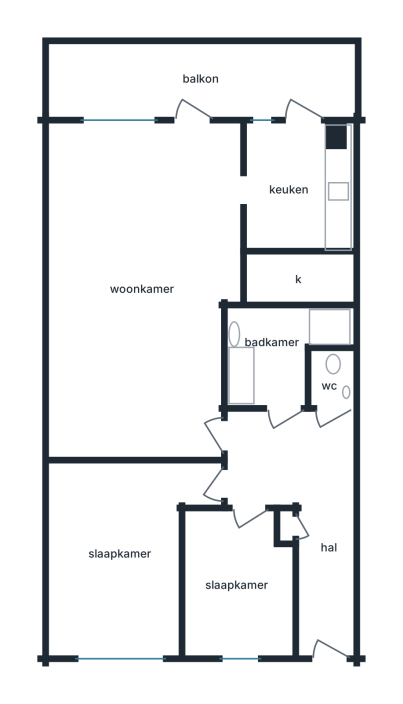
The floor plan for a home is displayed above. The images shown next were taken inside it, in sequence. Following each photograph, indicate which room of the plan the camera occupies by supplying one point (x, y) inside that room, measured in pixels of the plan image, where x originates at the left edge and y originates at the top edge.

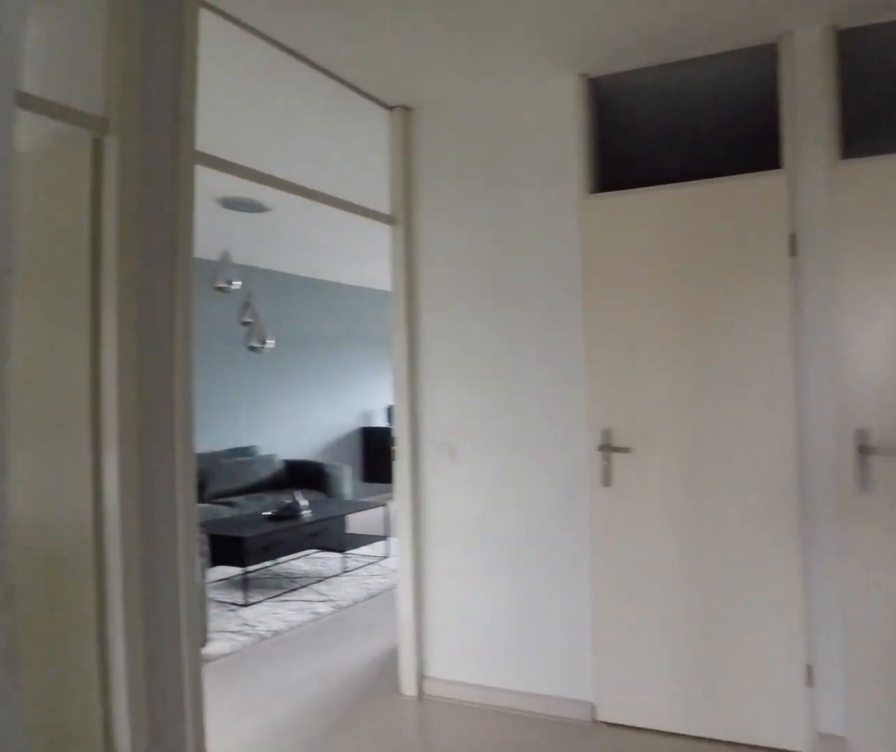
(302, 505)
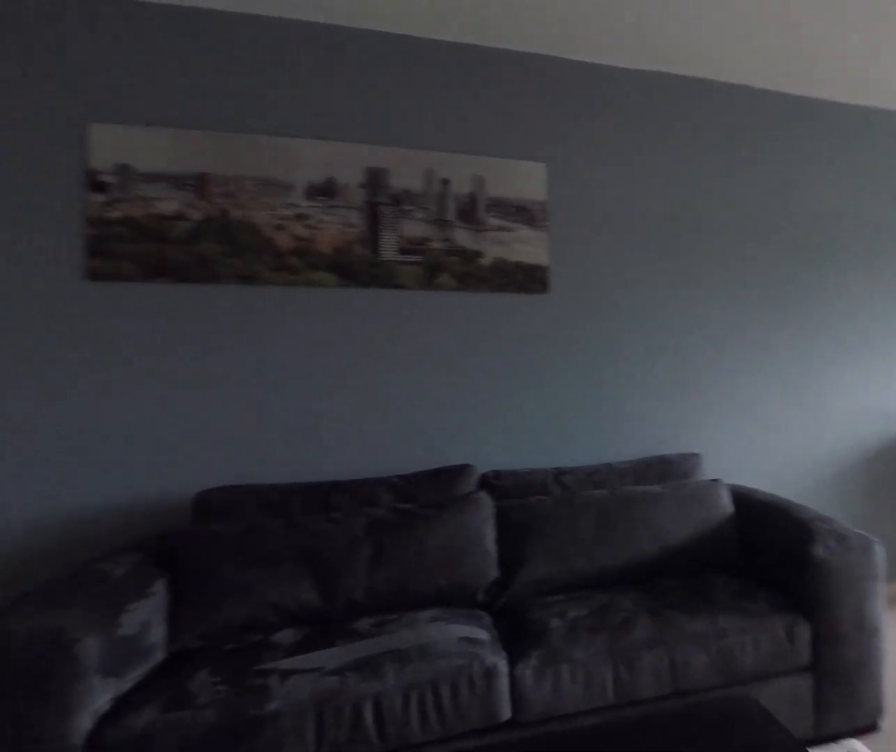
(142, 285)
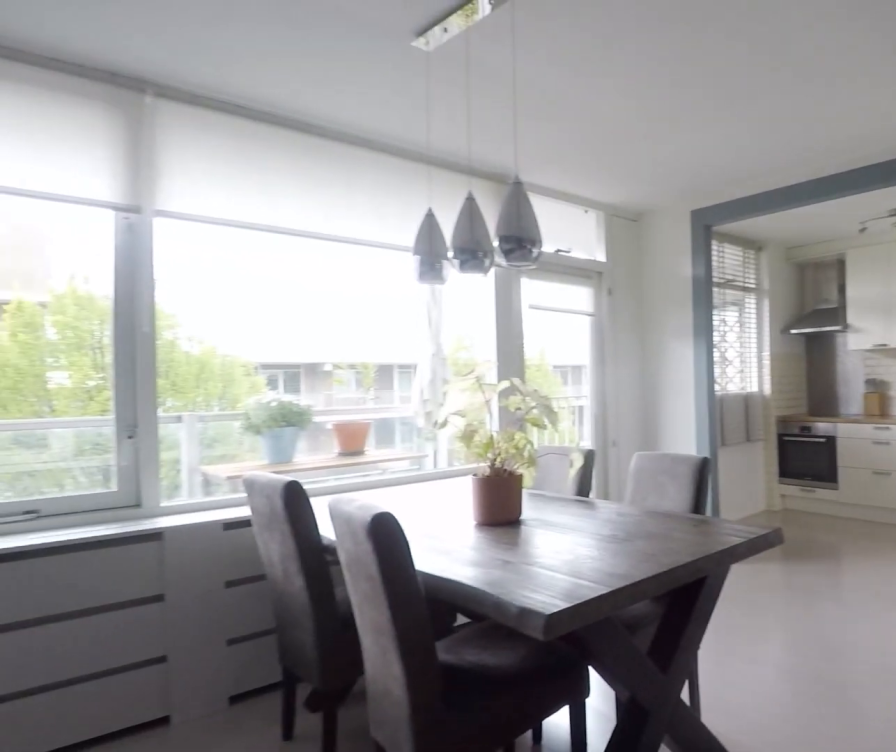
(142, 285)
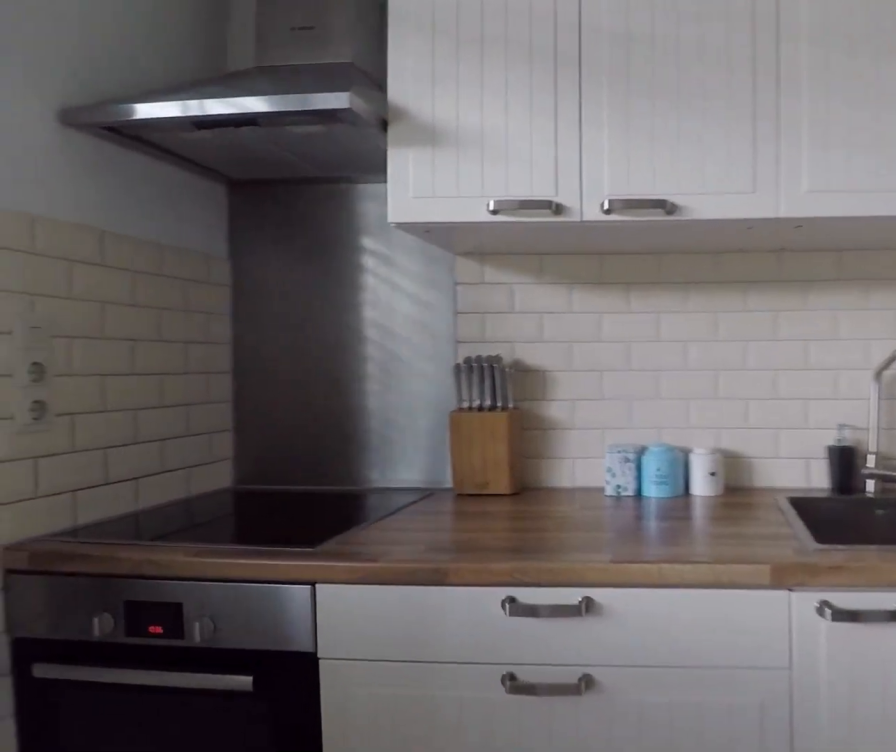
(296, 188)
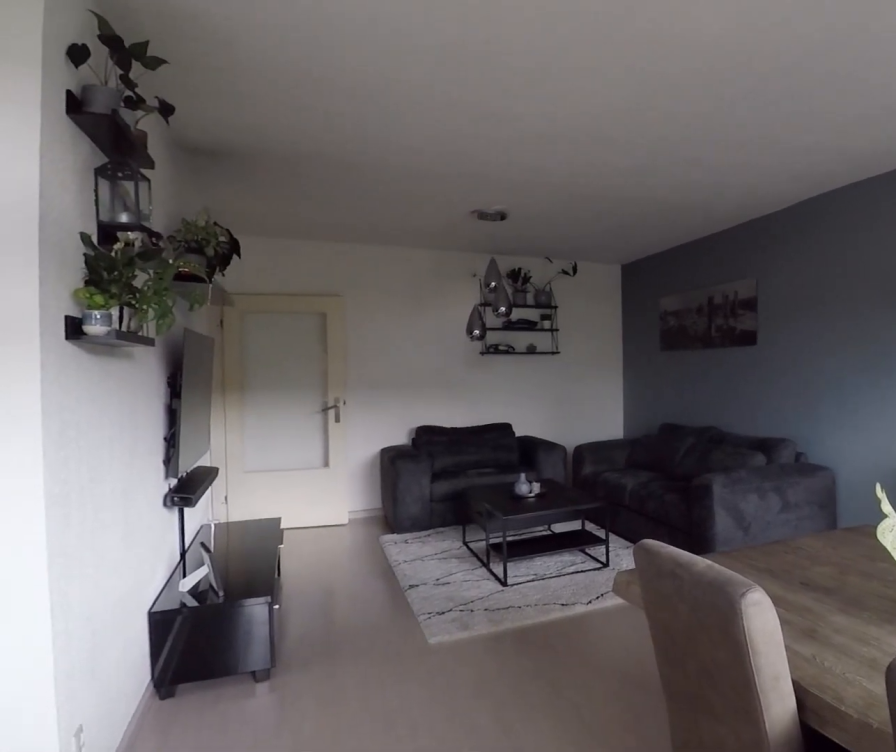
(142, 285)
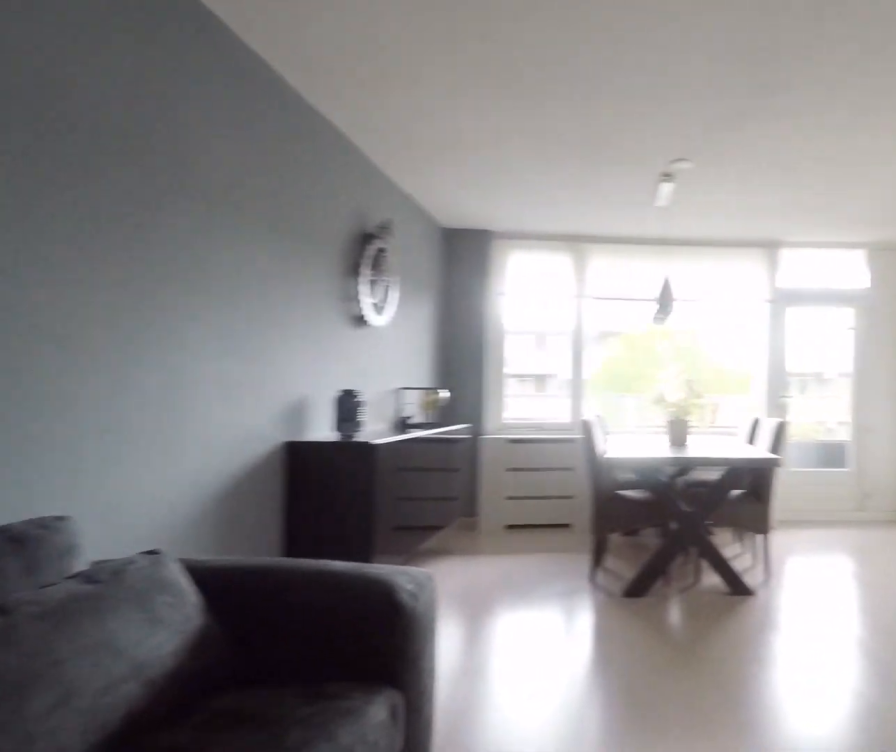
(142, 285)
